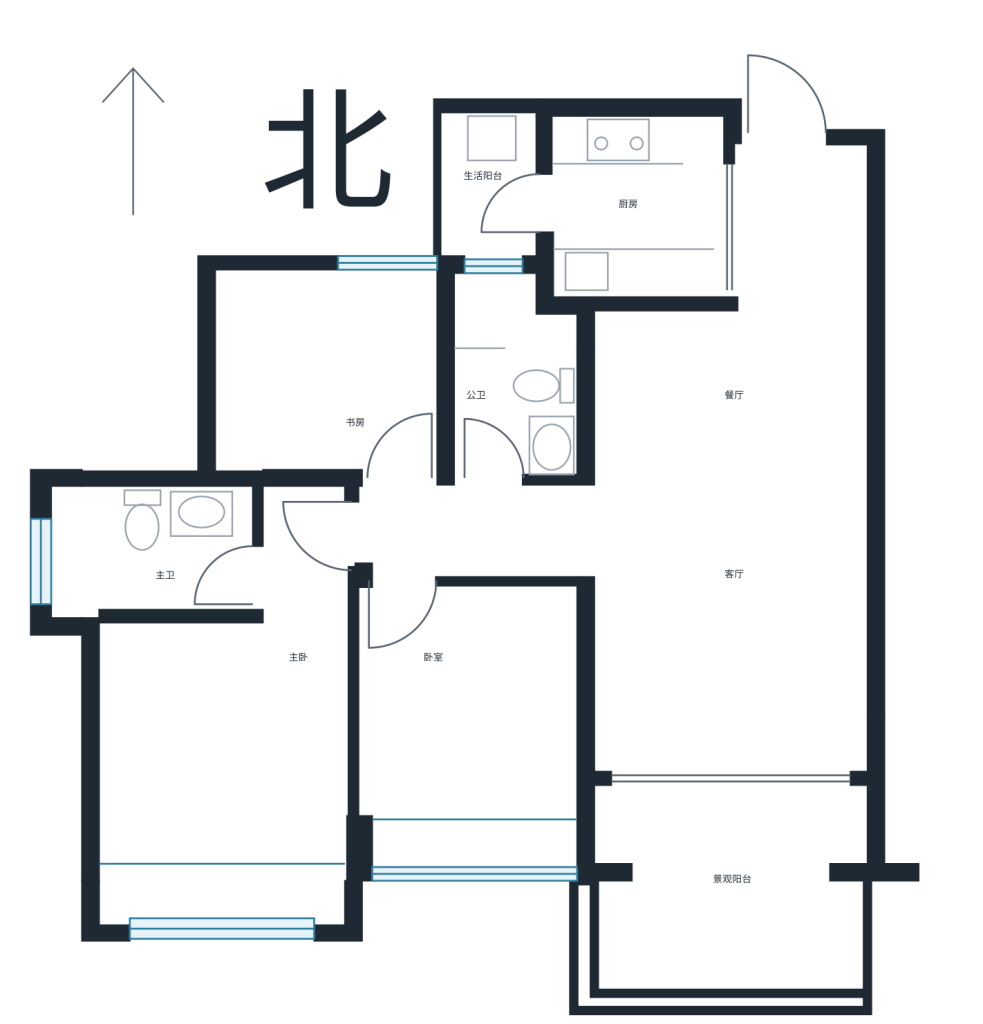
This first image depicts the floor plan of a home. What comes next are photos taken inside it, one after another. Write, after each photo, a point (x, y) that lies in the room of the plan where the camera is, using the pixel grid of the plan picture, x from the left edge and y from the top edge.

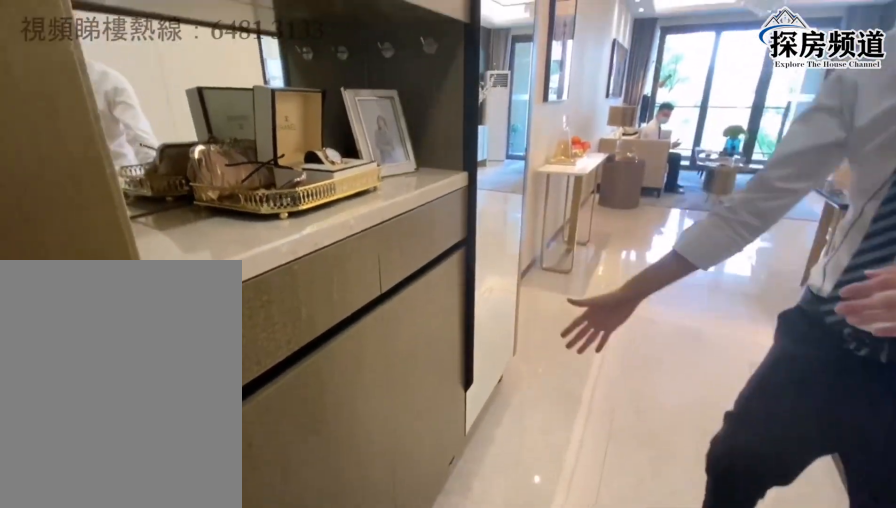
(783, 205)
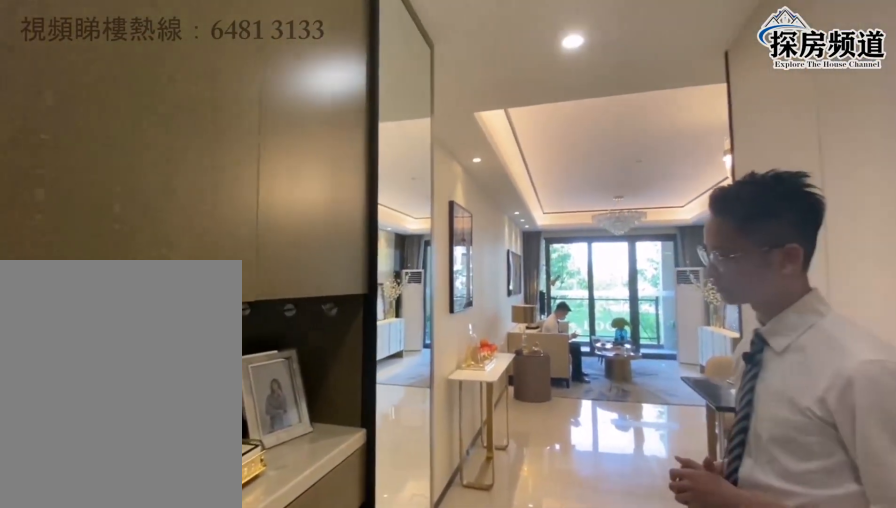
(784, 215)
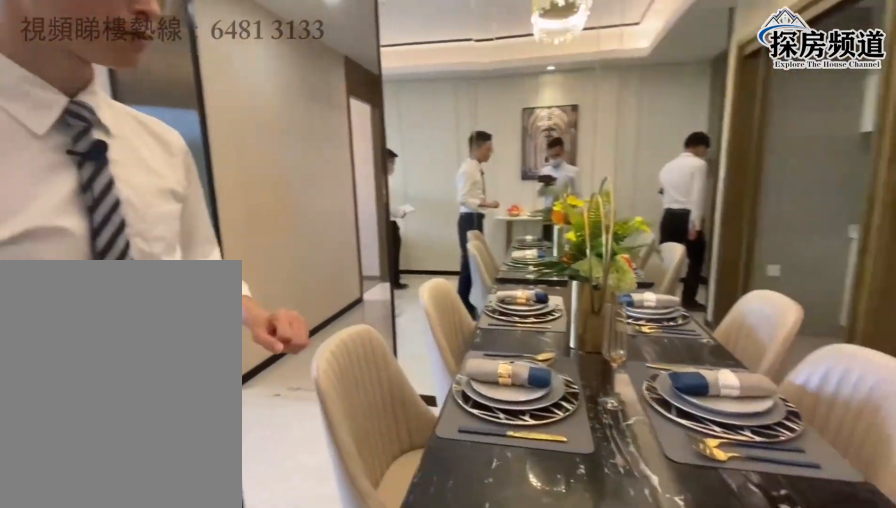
(670, 404)
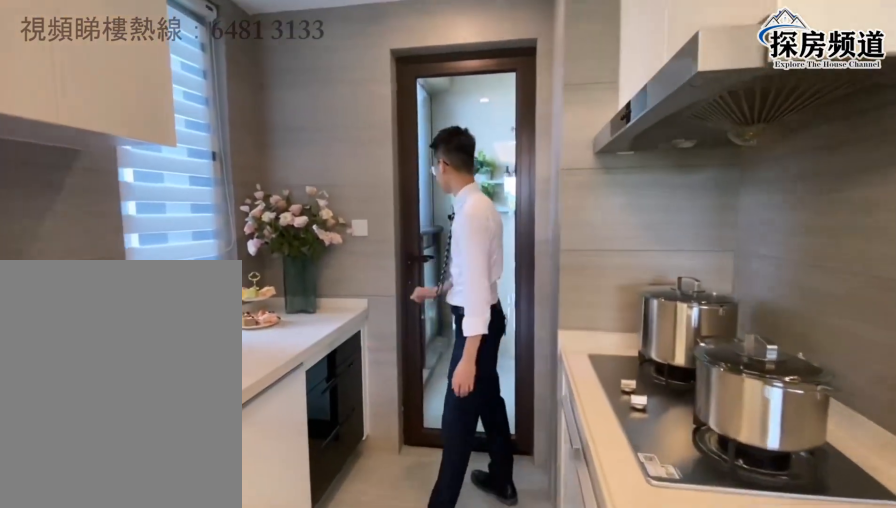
(662, 226)
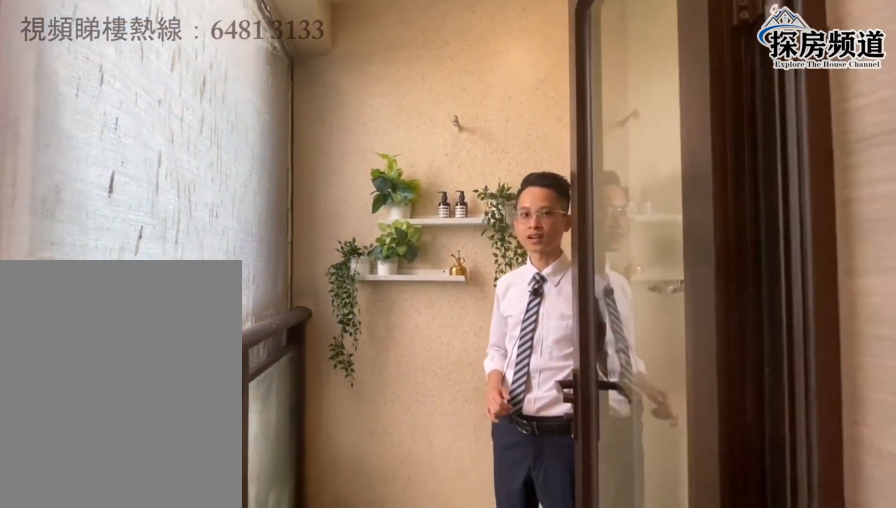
(499, 193)
